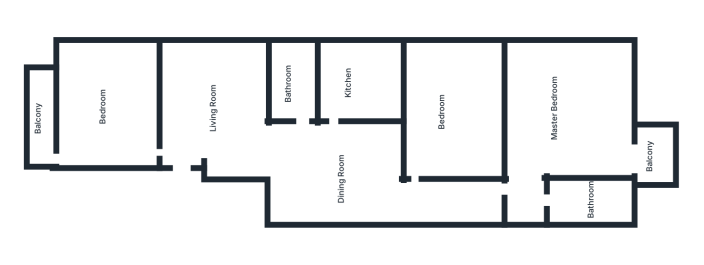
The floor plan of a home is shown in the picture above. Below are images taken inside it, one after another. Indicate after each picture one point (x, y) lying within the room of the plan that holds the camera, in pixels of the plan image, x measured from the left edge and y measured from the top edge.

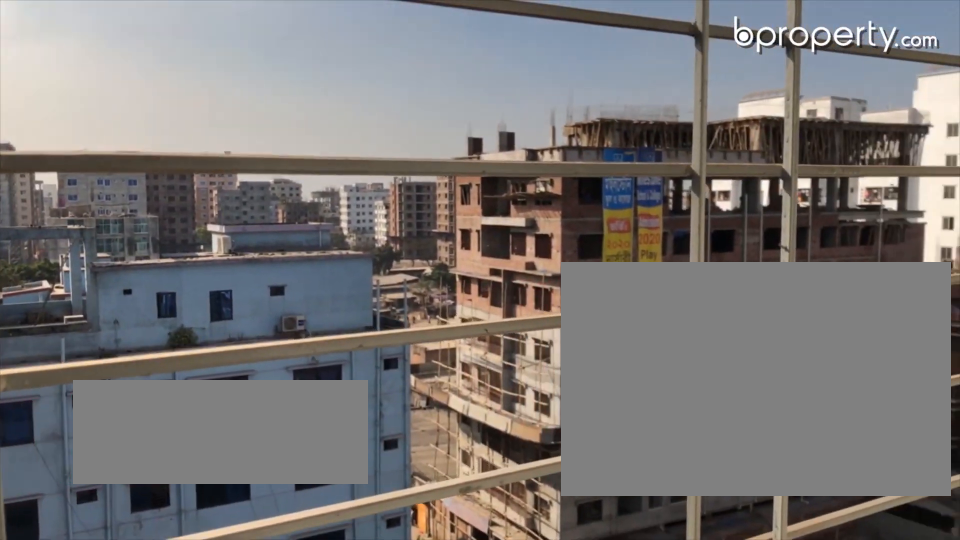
(50, 151)
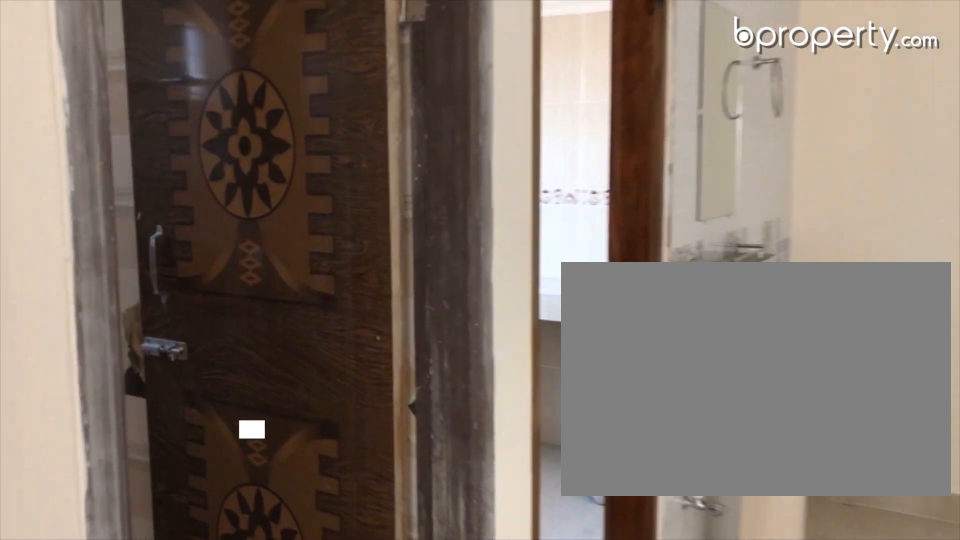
(291, 74)
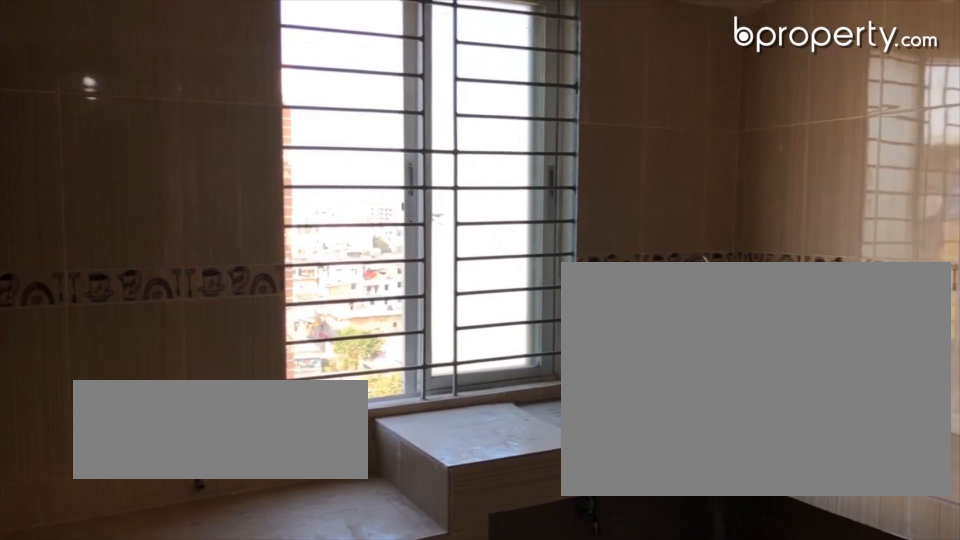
(348, 84)
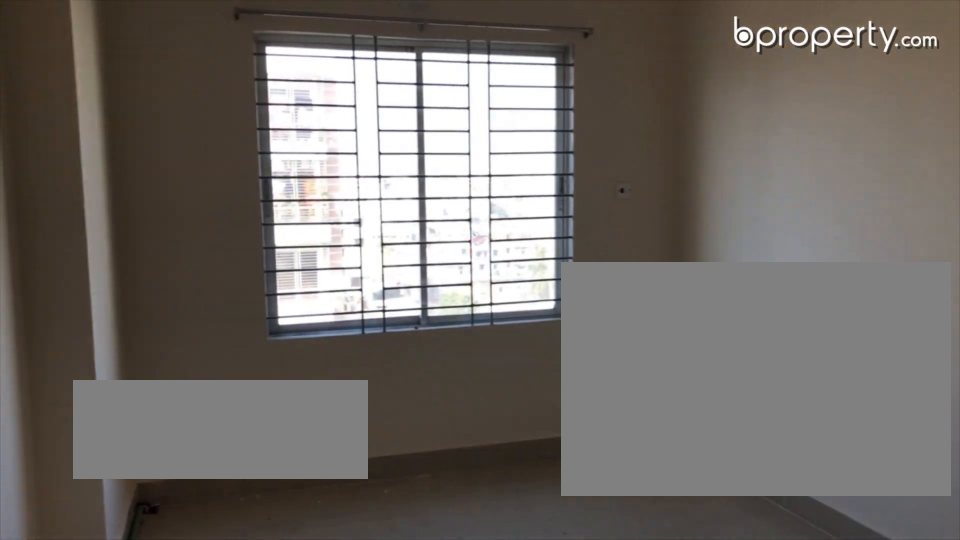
(459, 105)
